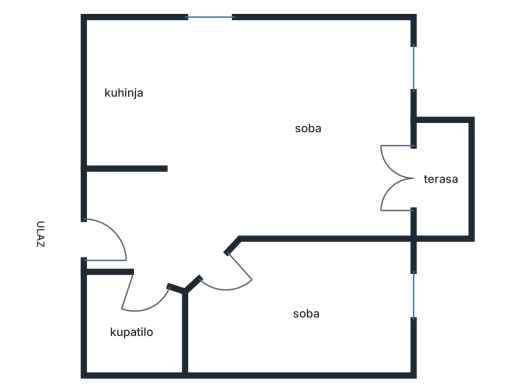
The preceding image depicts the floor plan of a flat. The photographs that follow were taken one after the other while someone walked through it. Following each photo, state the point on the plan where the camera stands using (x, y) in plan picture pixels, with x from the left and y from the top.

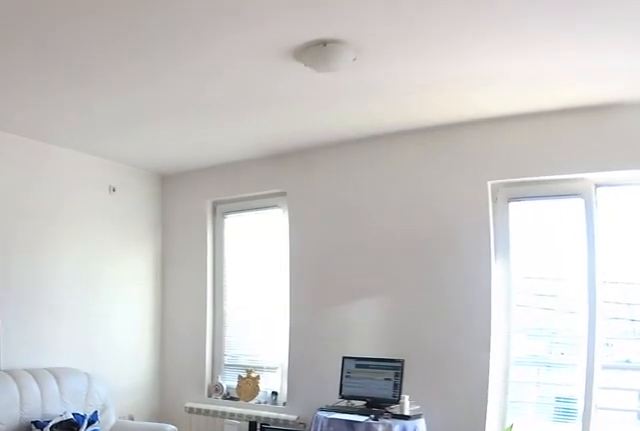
(125, 227)
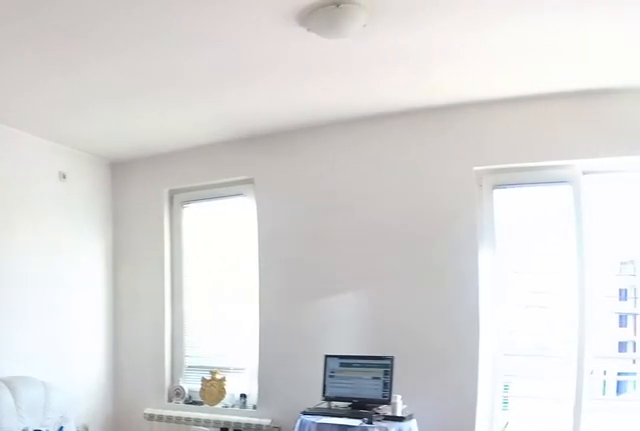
(143, 210)
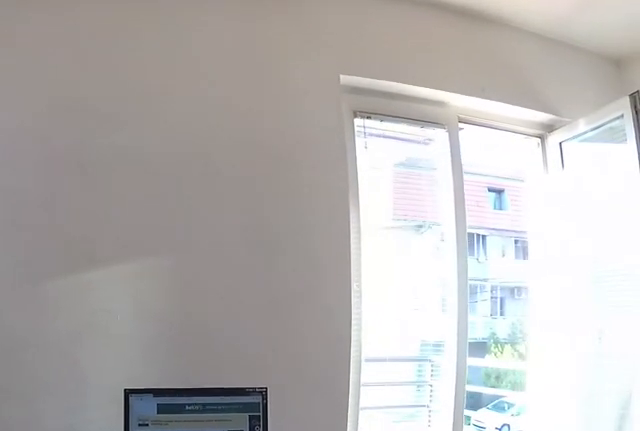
(301, 112)
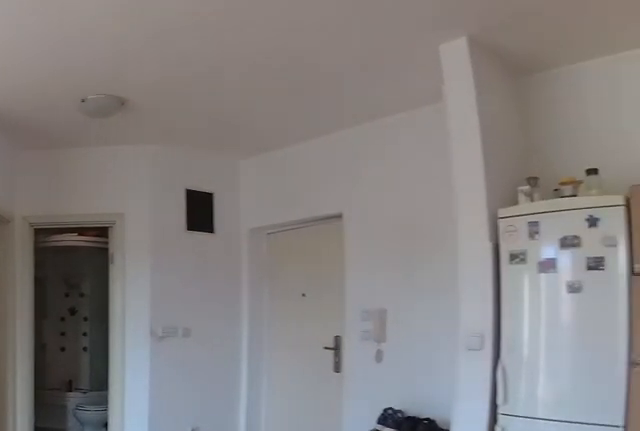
(355, 74)
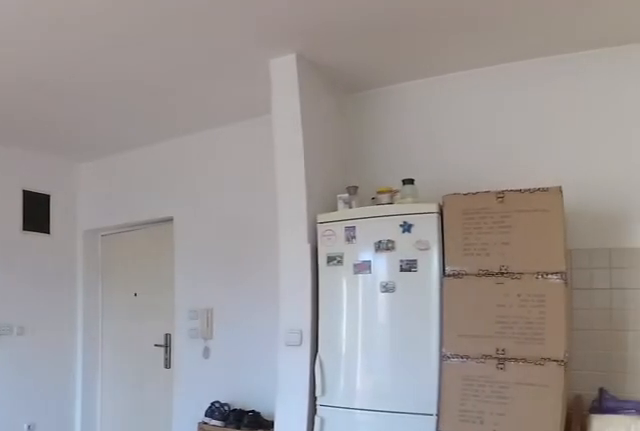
(360, 78)
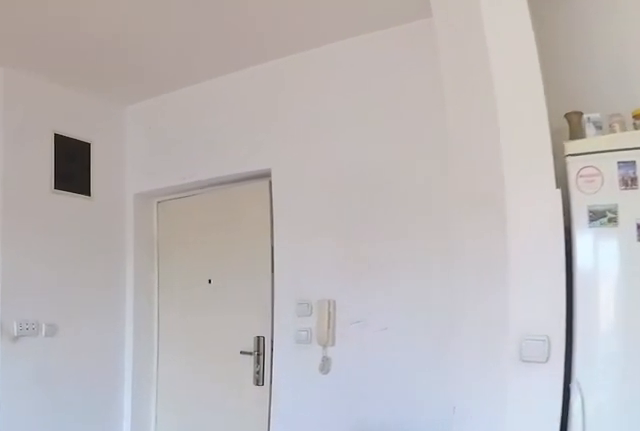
(296, 141)
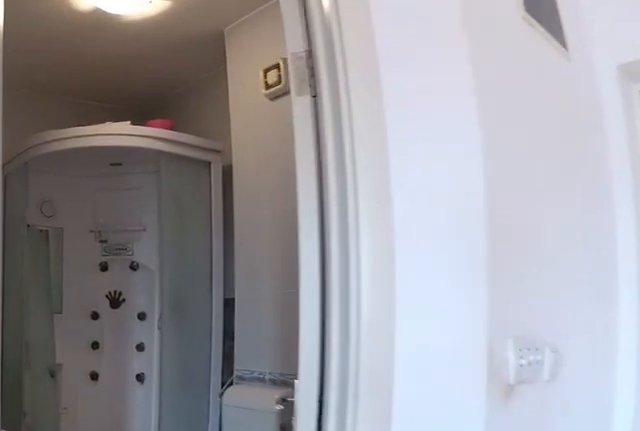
(213, 215)
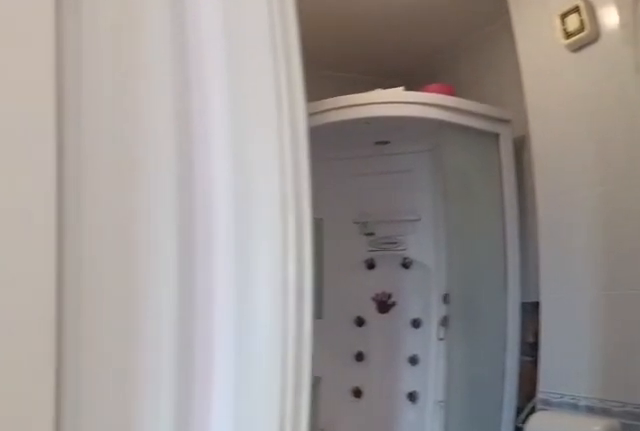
(201, 225)
